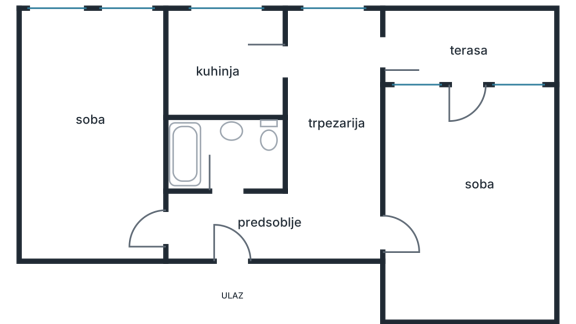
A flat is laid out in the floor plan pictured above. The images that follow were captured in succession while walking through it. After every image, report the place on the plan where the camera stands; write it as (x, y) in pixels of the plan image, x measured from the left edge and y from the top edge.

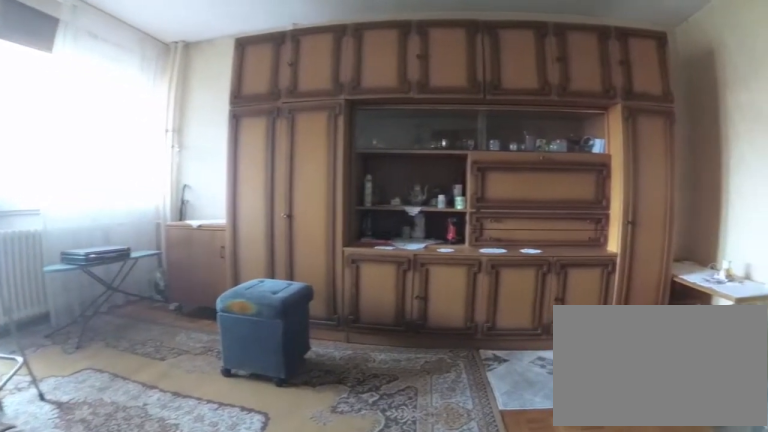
(385, 228)
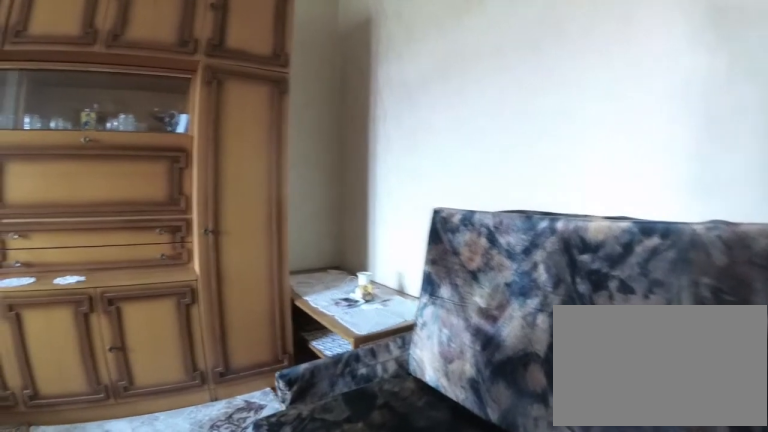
(441, 273)
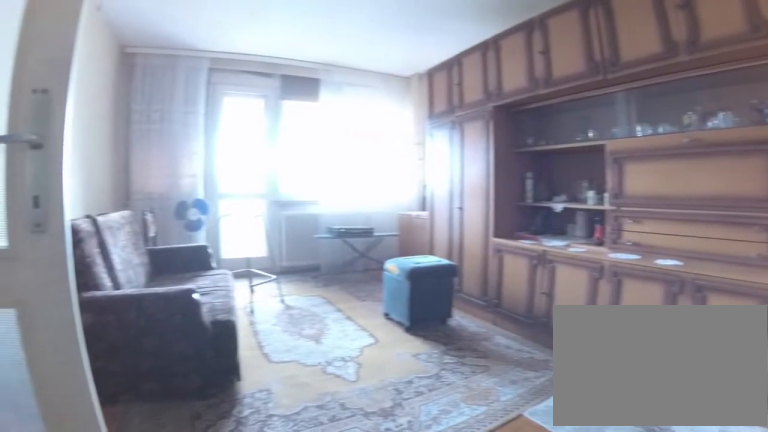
(458, 302)
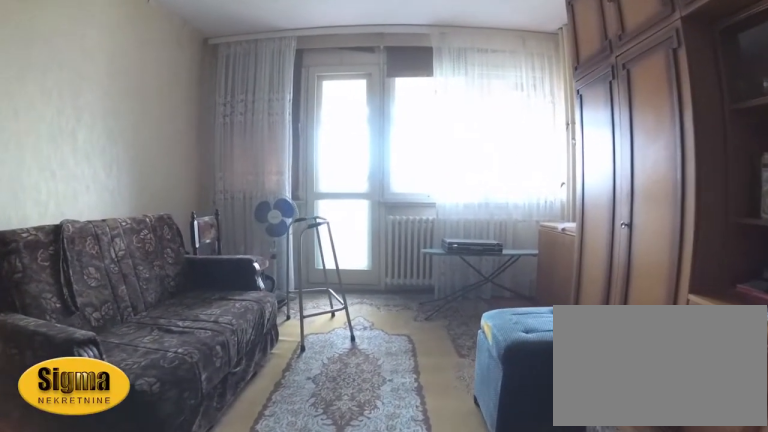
(473, 255)
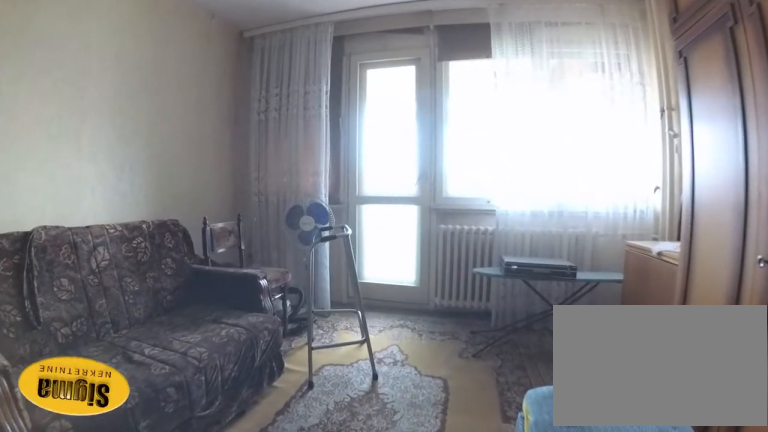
(473, 236)
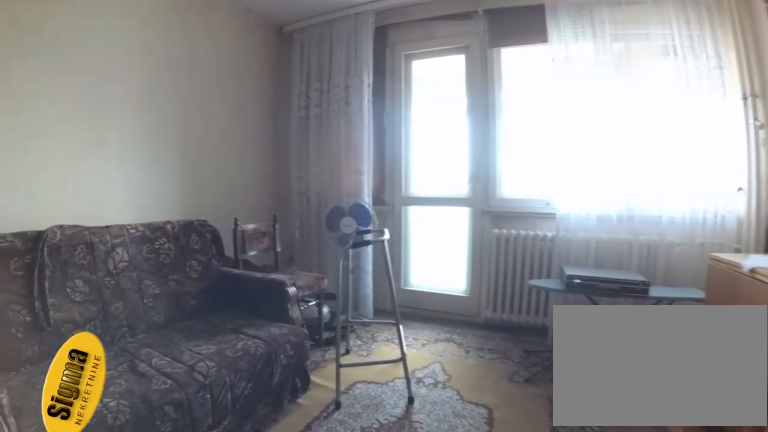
(474, 226)
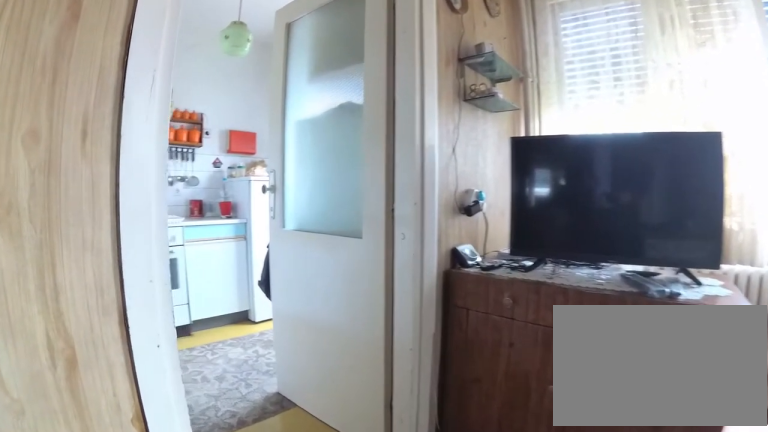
(336, 98)
